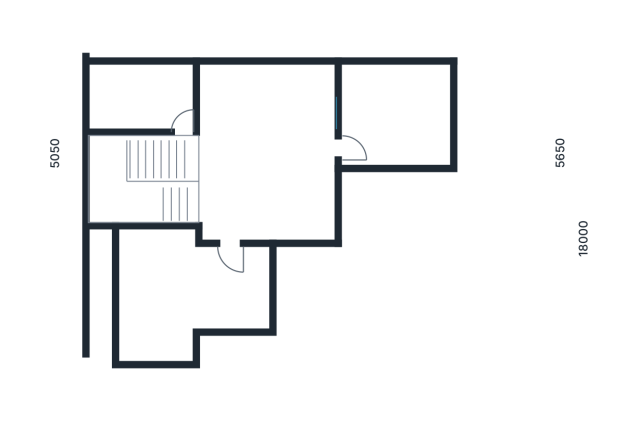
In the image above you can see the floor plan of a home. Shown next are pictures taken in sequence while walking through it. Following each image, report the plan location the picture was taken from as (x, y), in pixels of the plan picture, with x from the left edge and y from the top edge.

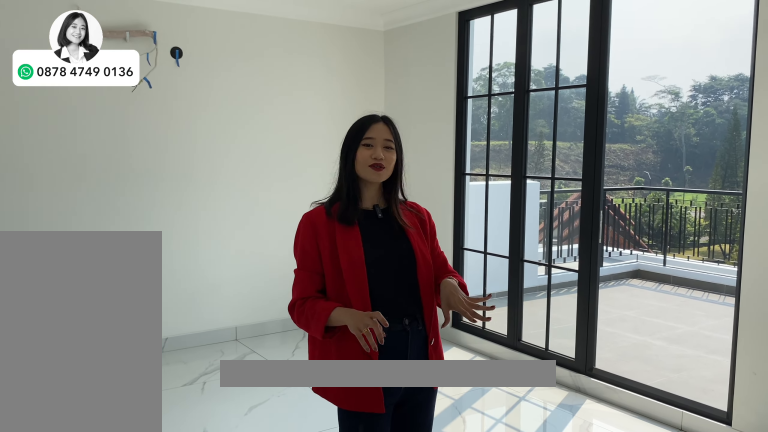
(259, 117)
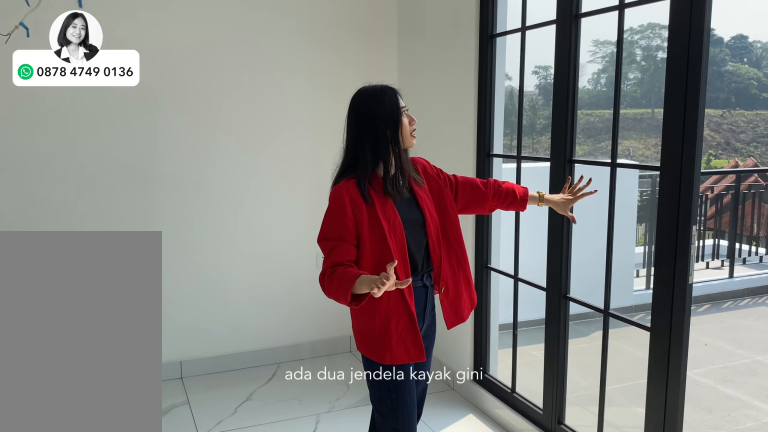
(259, 117)
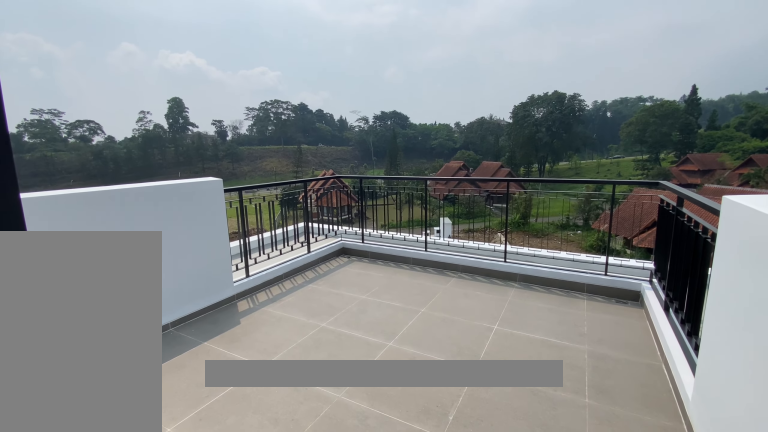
(394, 104)
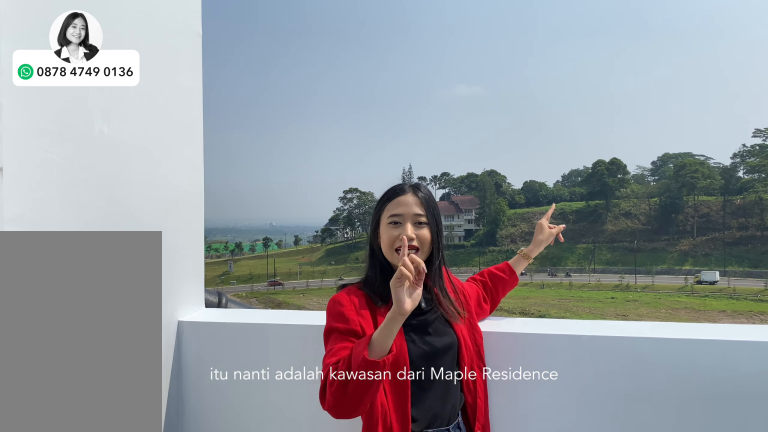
(394, 104)
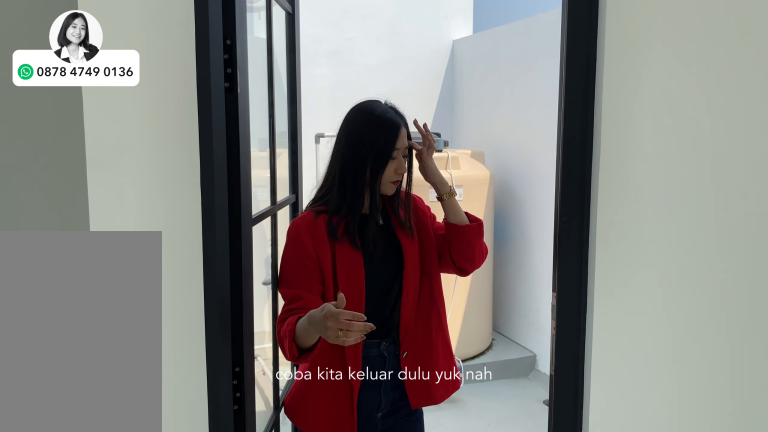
(262, 150)
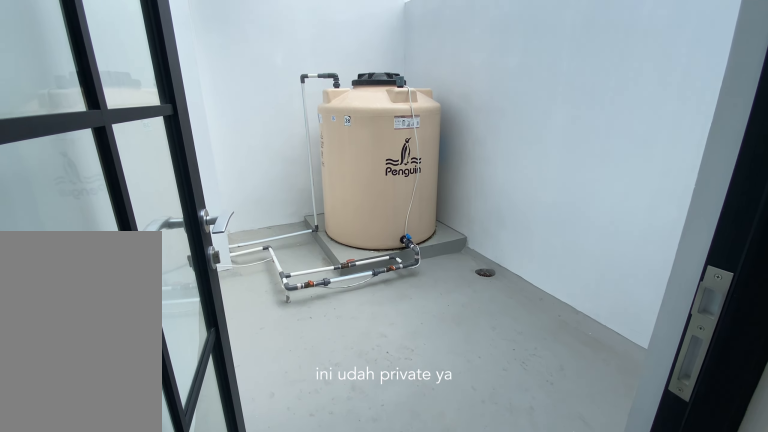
(142, 91)
